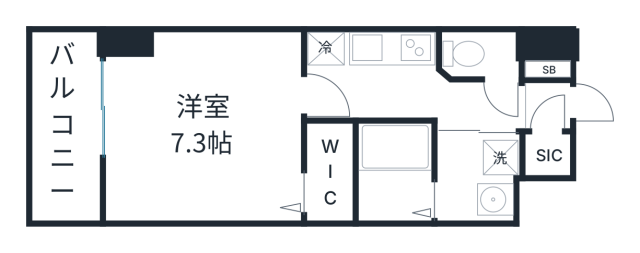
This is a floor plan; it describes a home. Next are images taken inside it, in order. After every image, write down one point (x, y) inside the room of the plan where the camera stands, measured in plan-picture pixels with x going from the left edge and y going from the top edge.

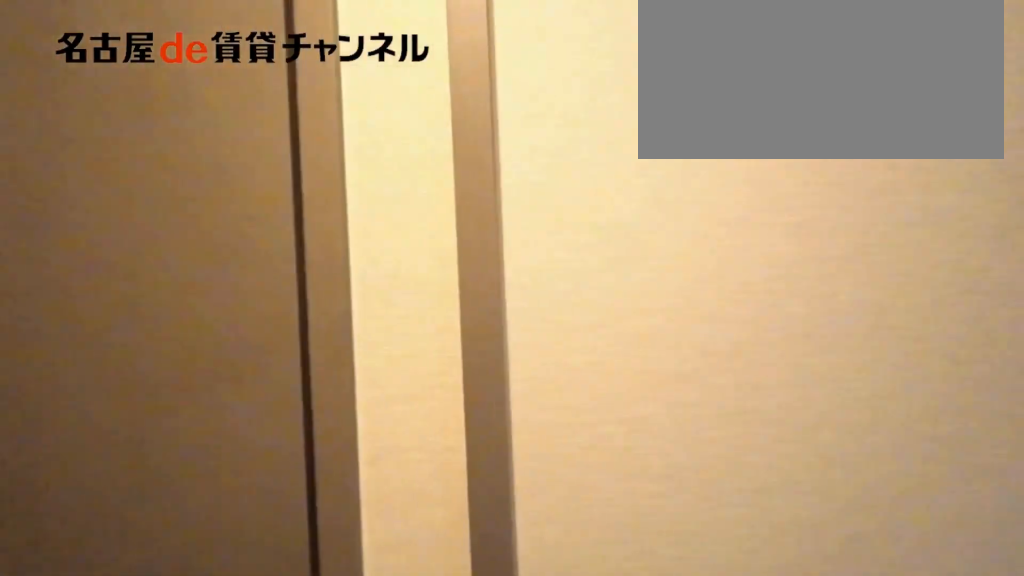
(547, 106)
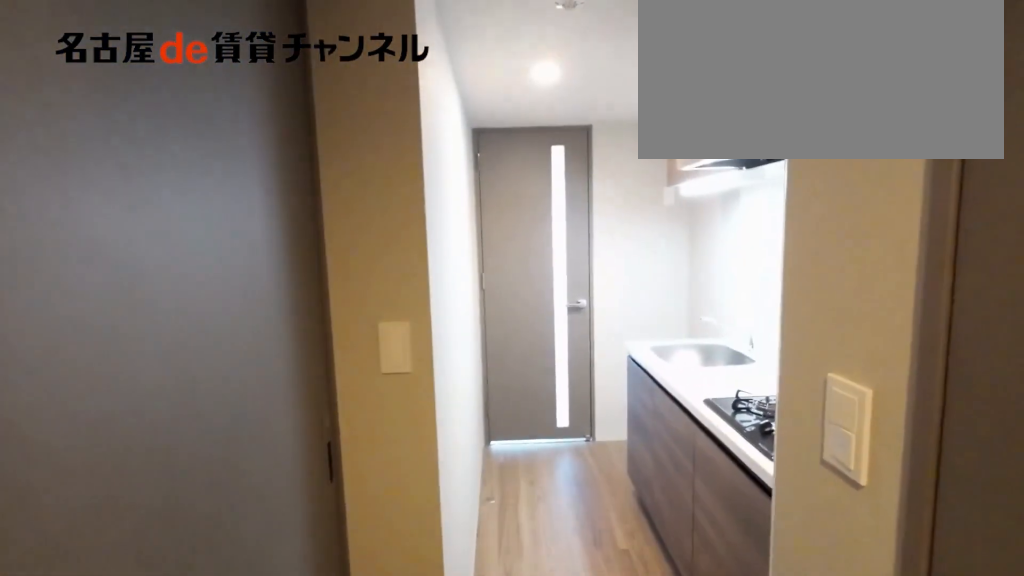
(411, 96)
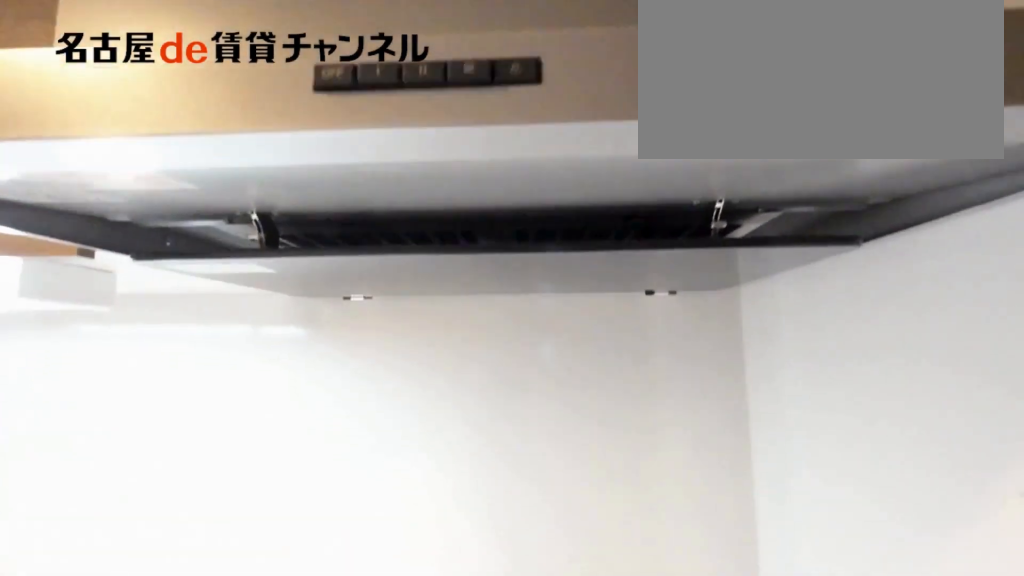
(371, 48)
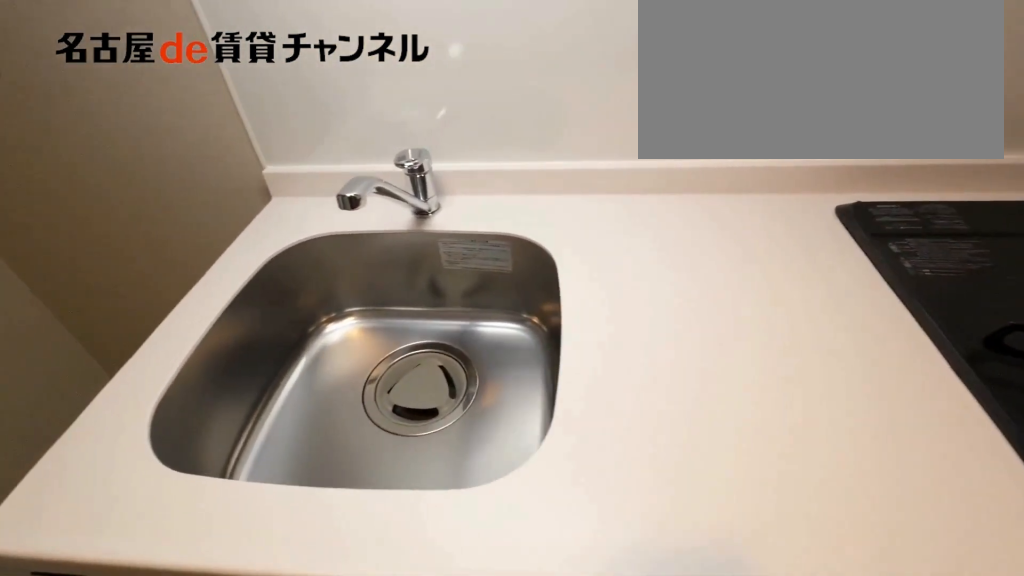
(371, 48)
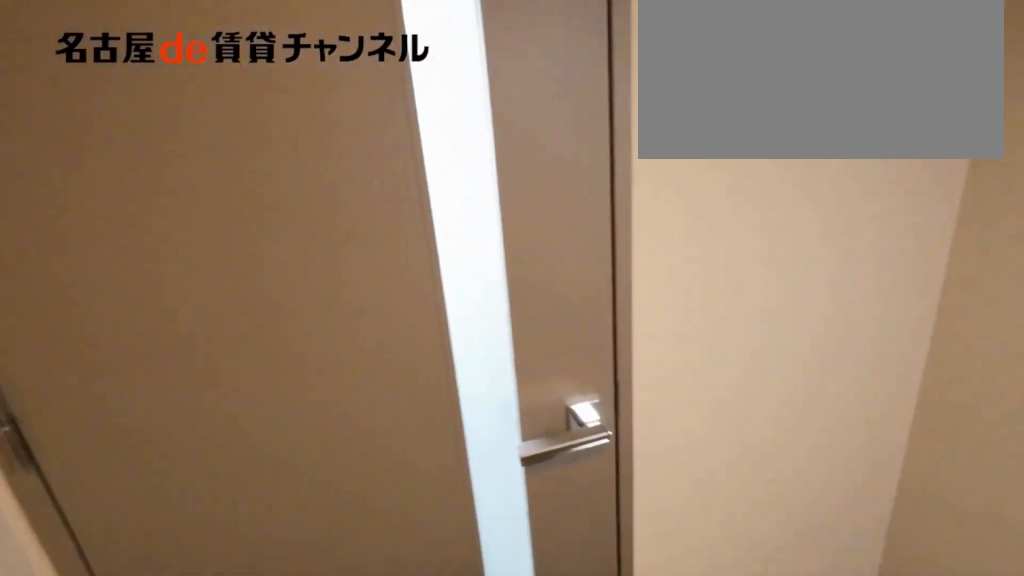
(410, 96)
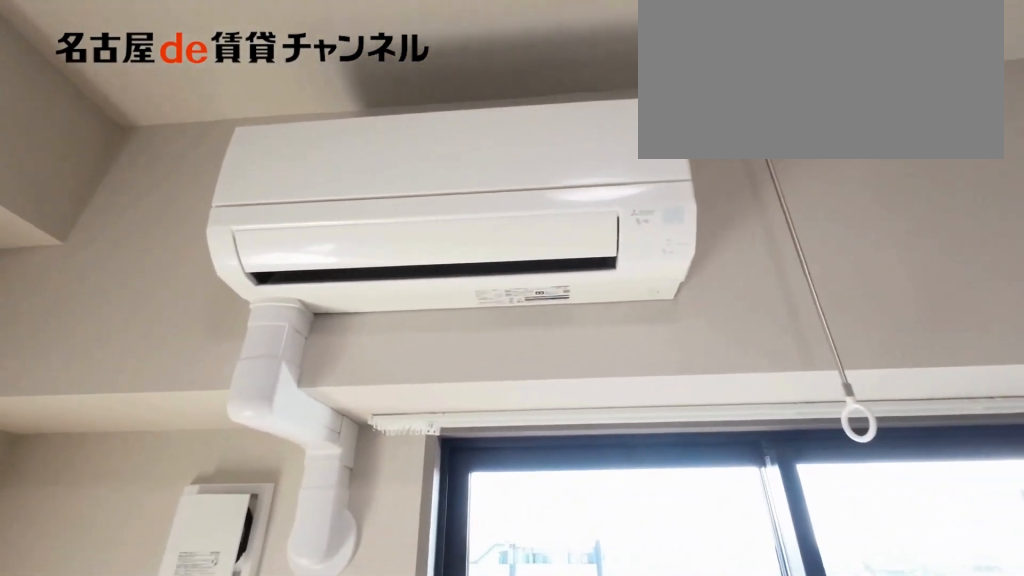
(205, 129)
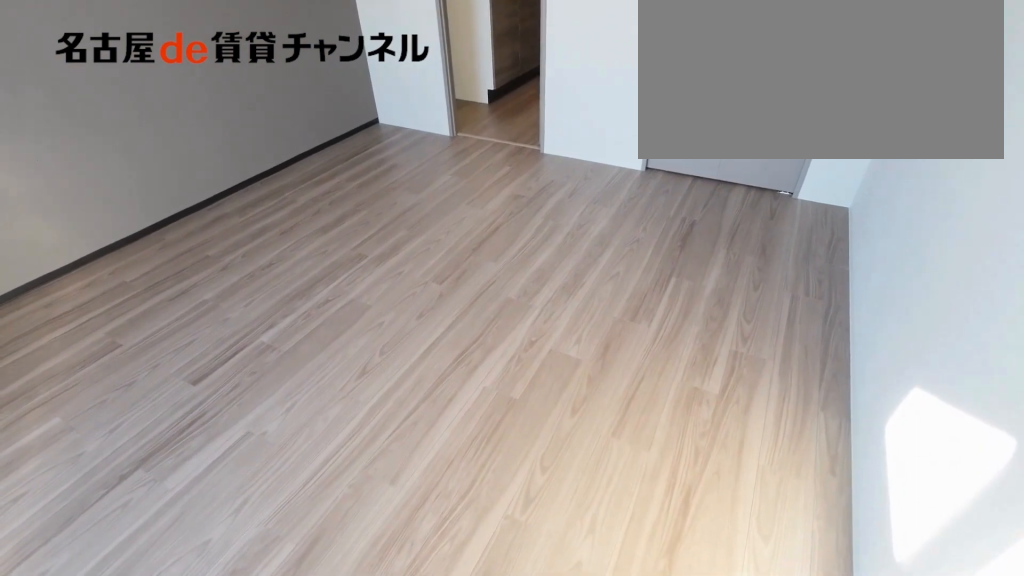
(205, 129)
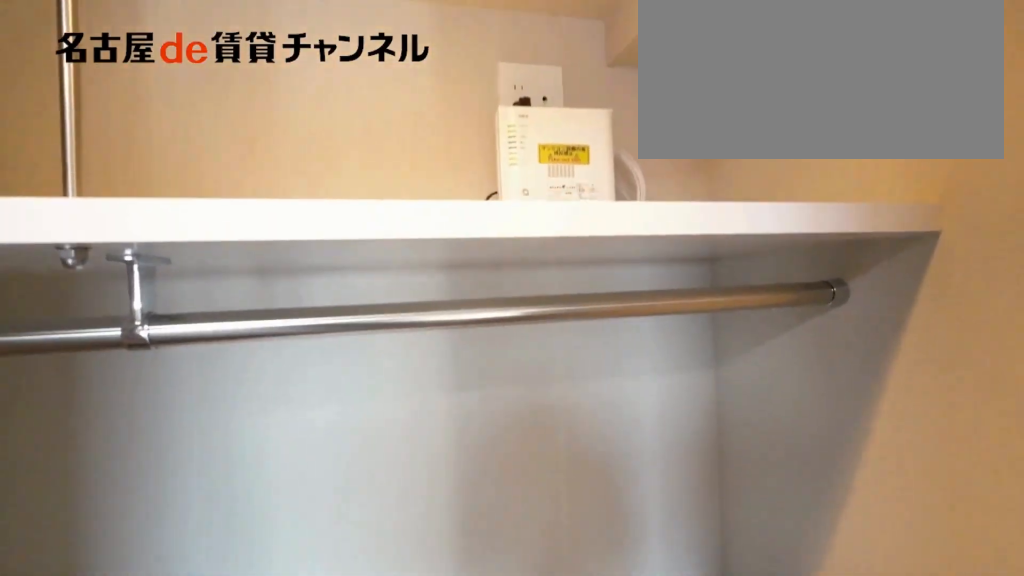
(329, 172)
